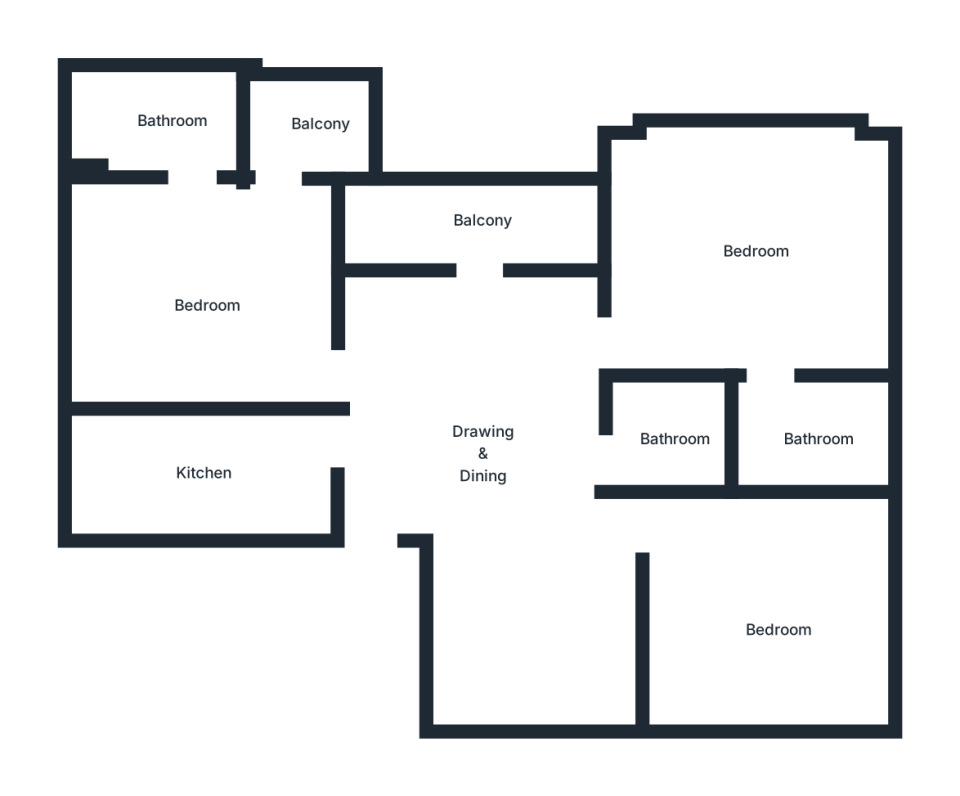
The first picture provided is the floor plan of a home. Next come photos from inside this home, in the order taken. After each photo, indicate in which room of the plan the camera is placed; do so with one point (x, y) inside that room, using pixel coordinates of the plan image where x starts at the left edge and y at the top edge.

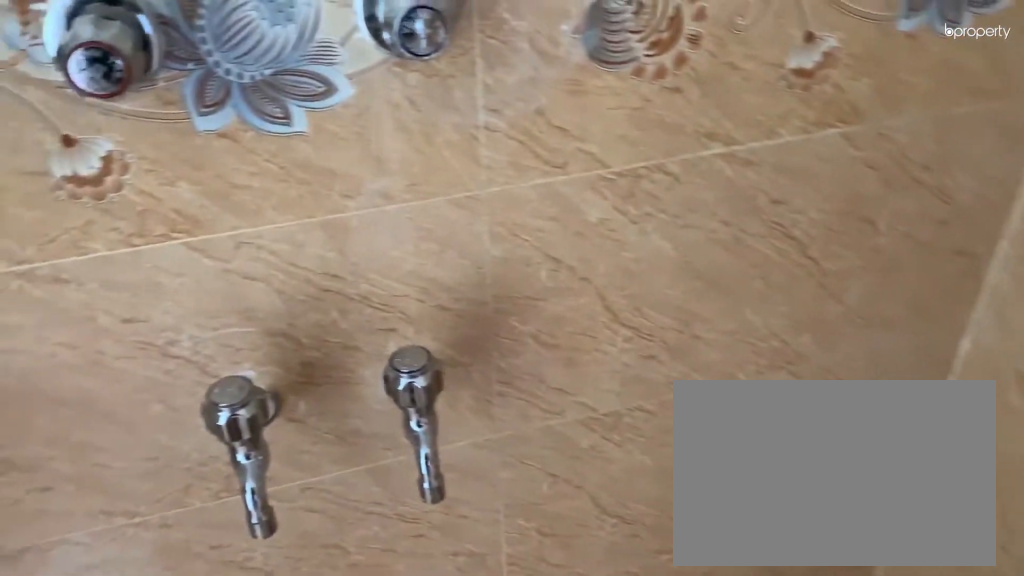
(676, 437)
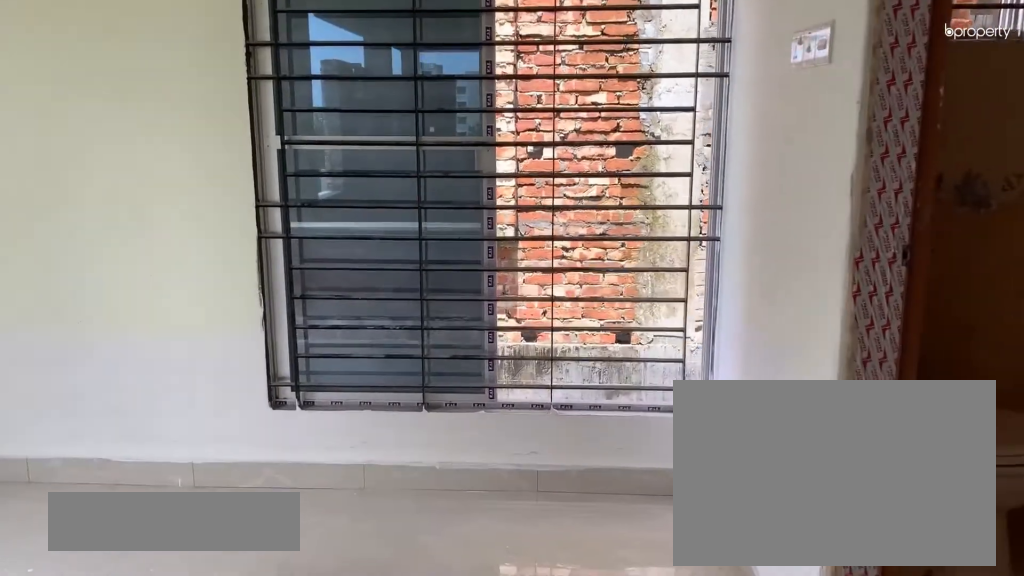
(749, 257)
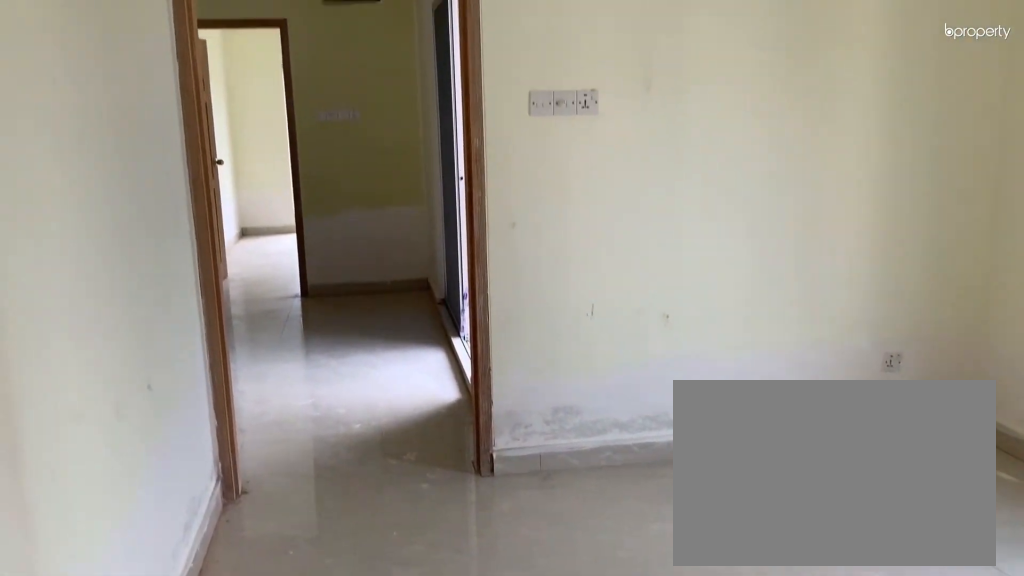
(749, 257)
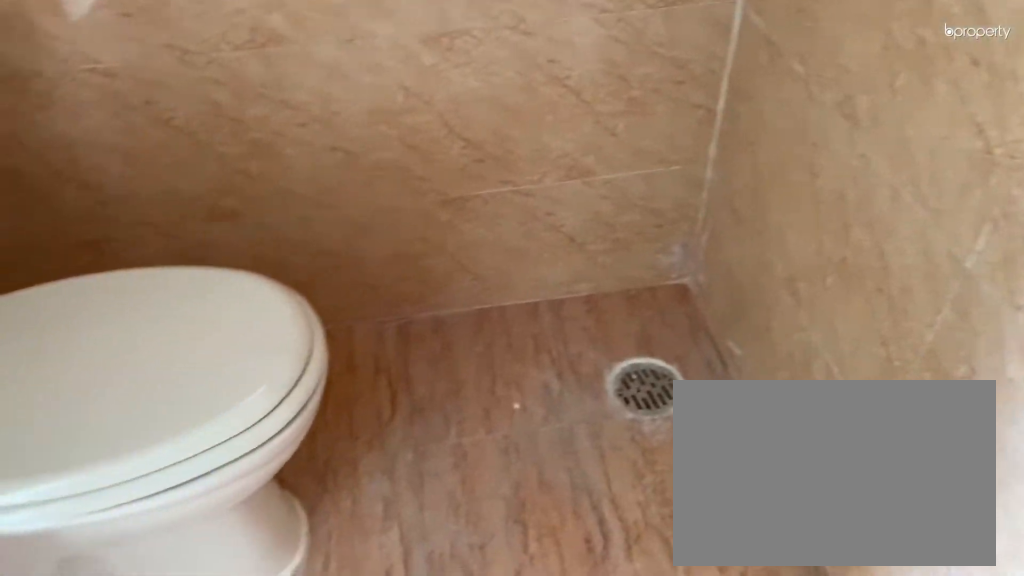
(817, 432)
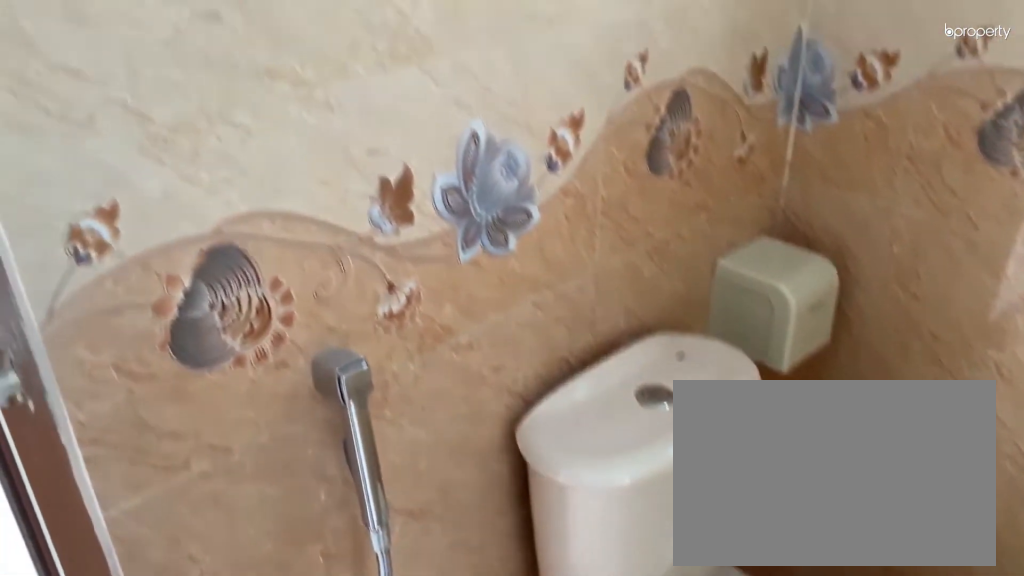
(817, 432)
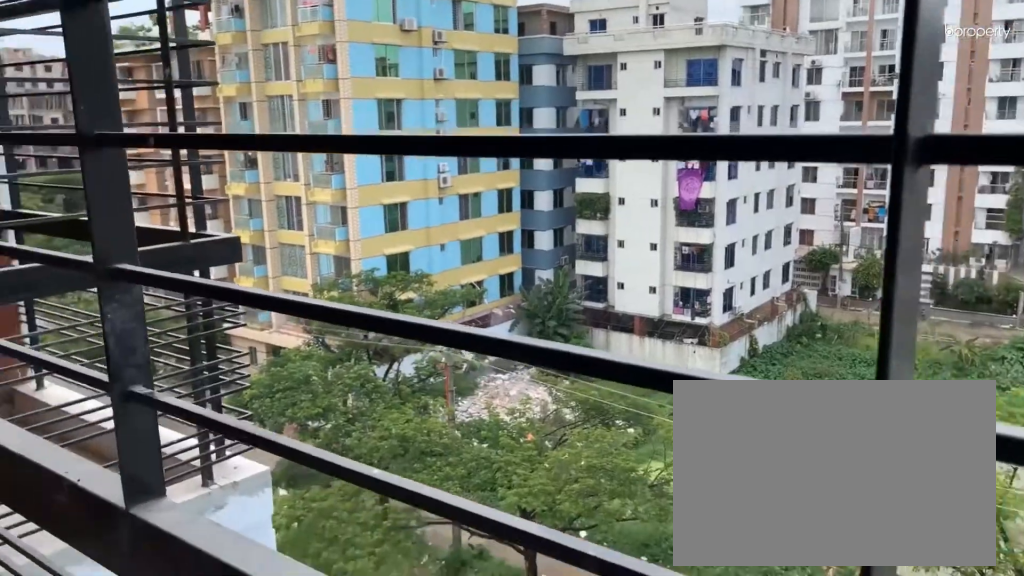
(482, 227)
